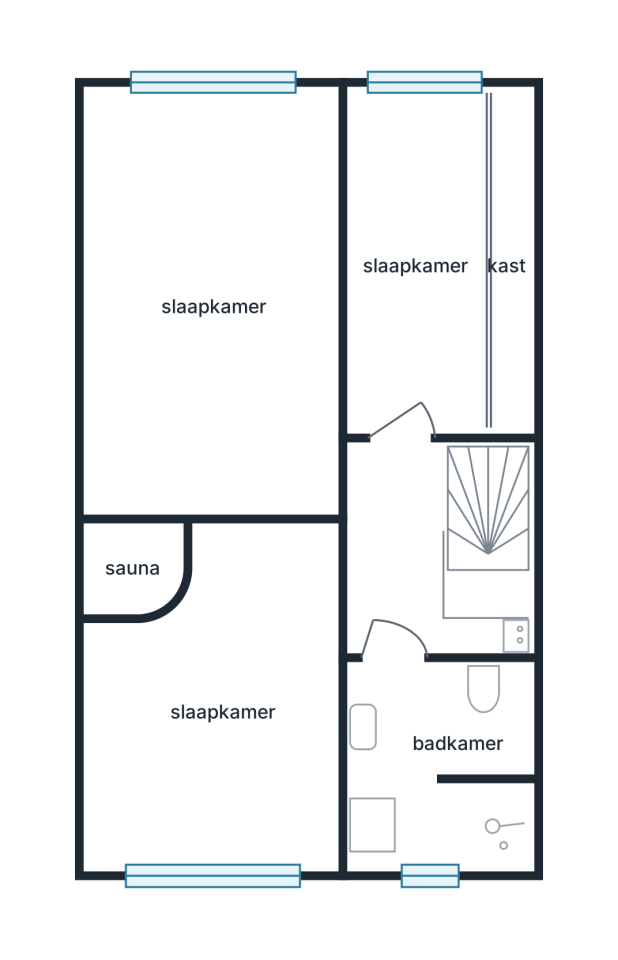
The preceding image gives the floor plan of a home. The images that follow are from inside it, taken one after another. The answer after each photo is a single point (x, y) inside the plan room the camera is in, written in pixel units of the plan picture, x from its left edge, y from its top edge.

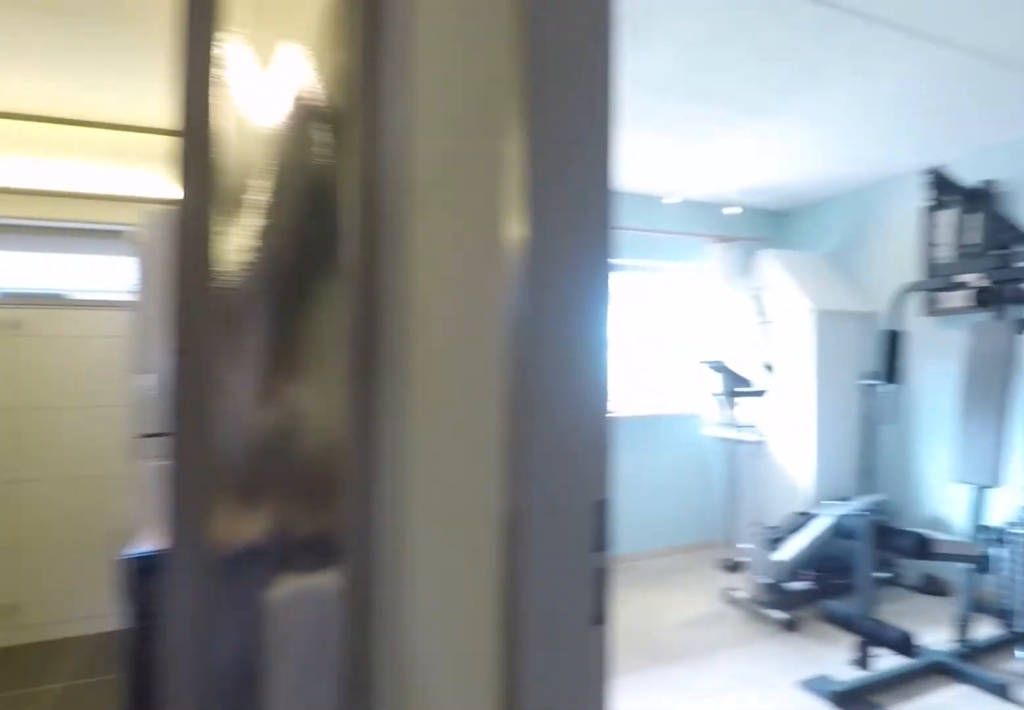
(404, 555)
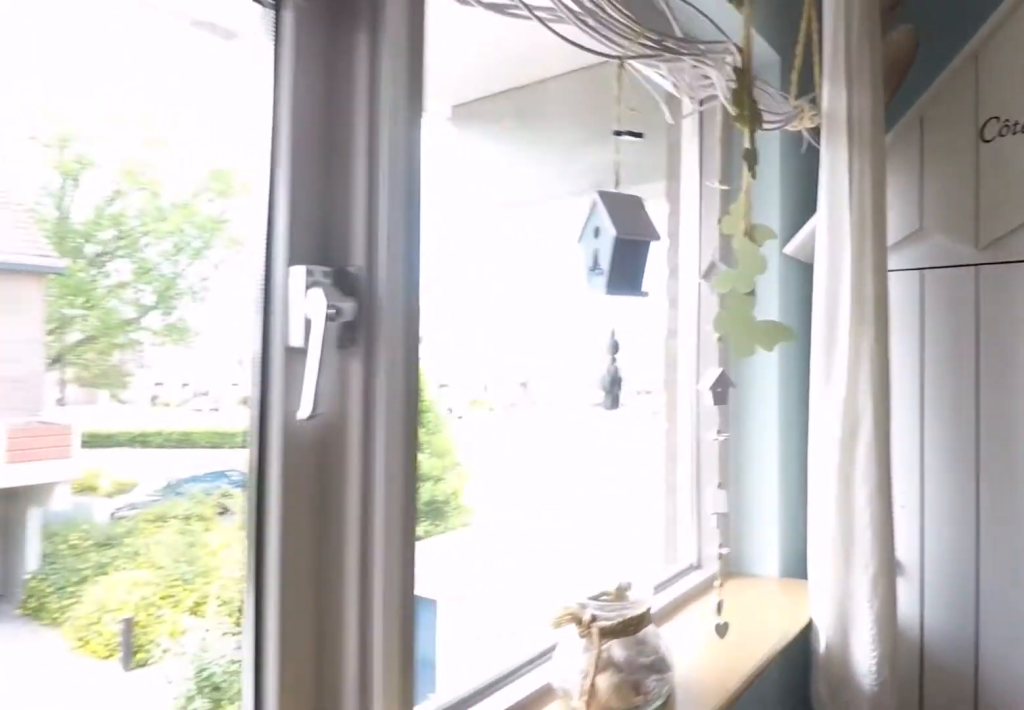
(223, 709)
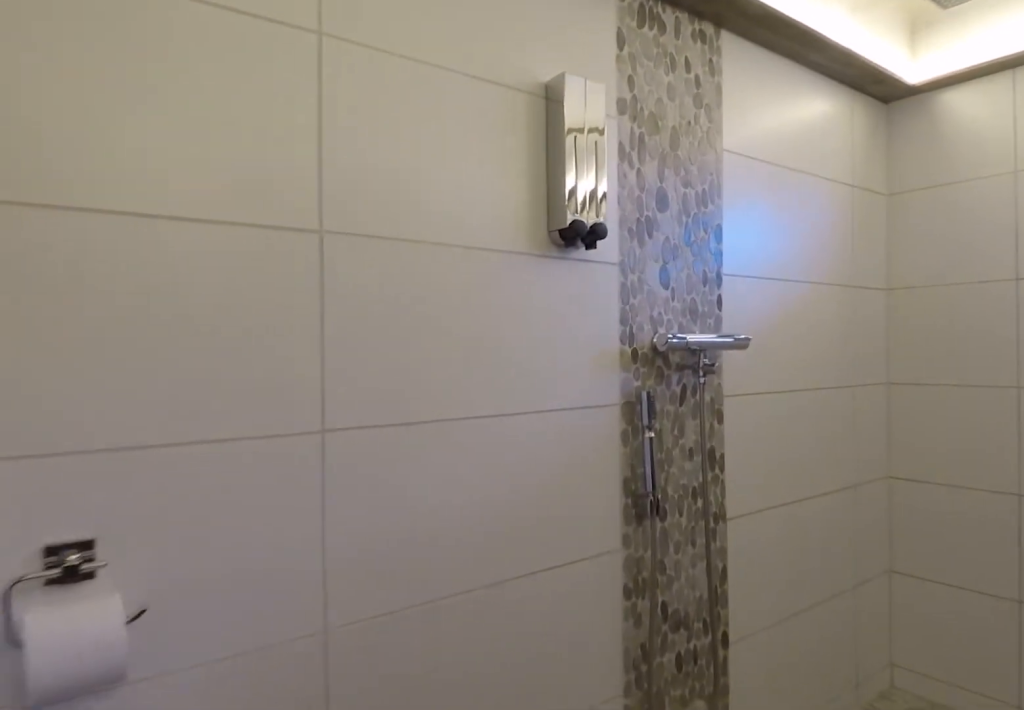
(436, 763)
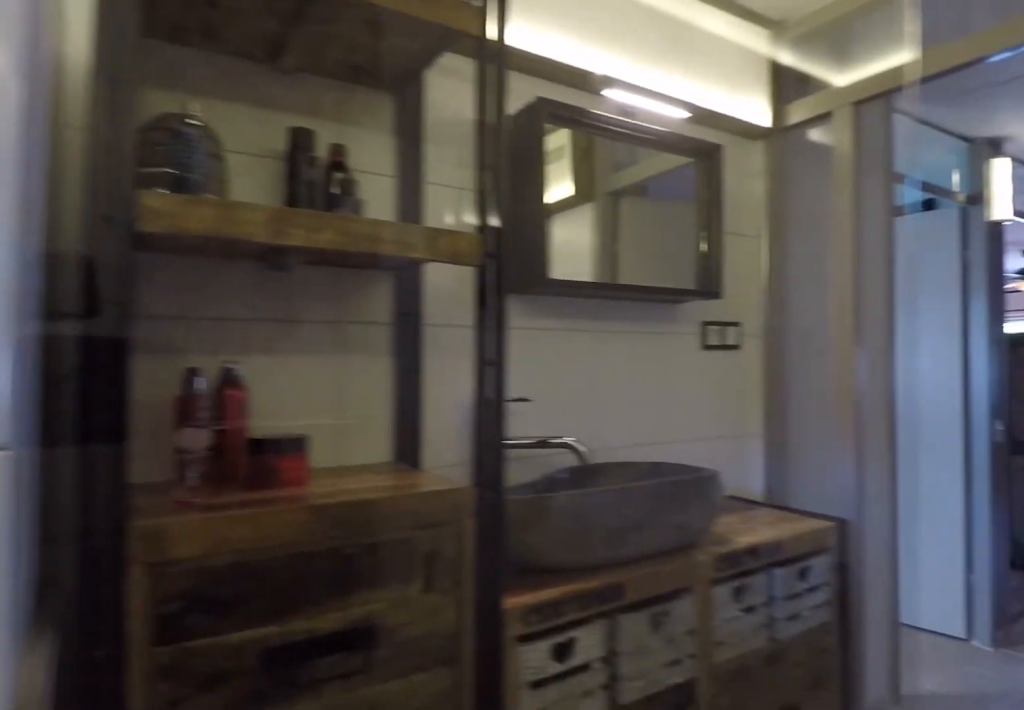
(436, 763)
